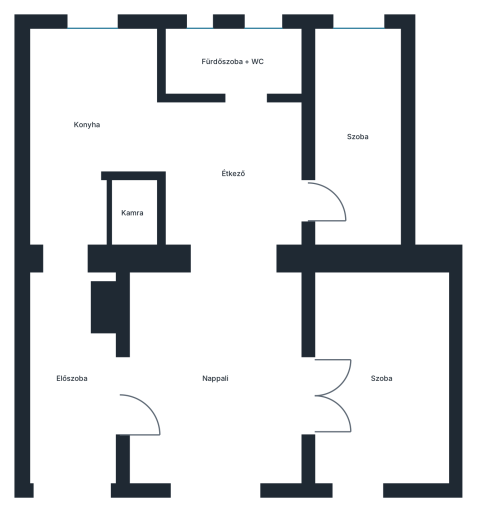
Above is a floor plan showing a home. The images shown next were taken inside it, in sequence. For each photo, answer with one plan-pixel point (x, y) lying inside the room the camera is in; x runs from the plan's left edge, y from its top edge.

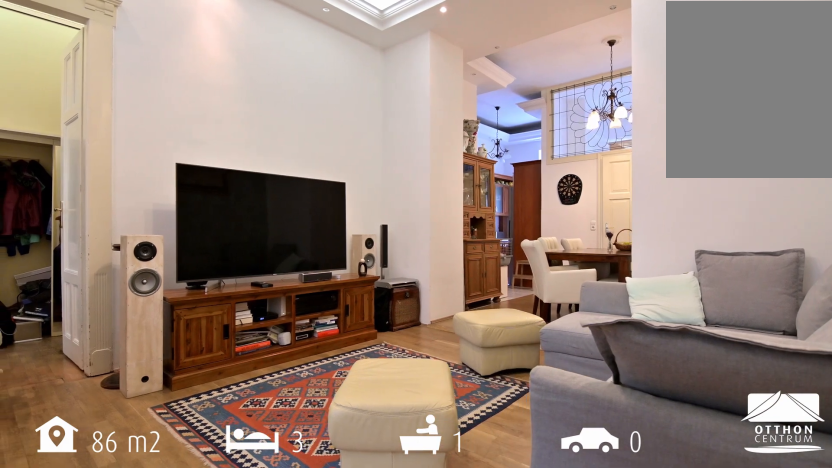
(220, 377)
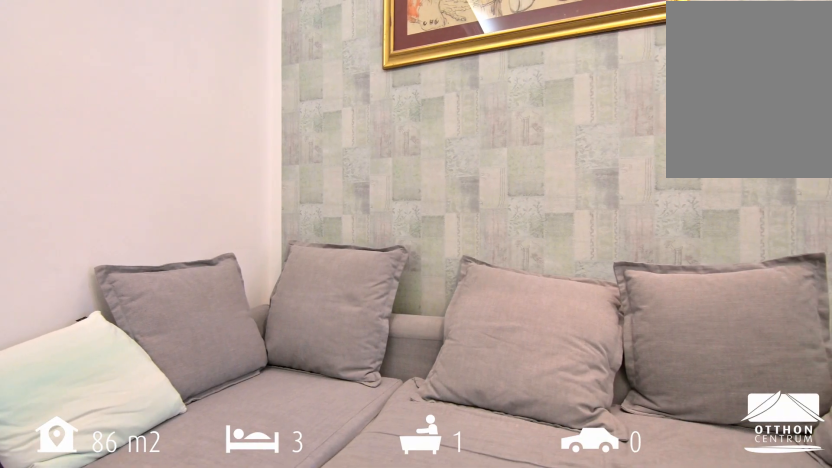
(220, 377)
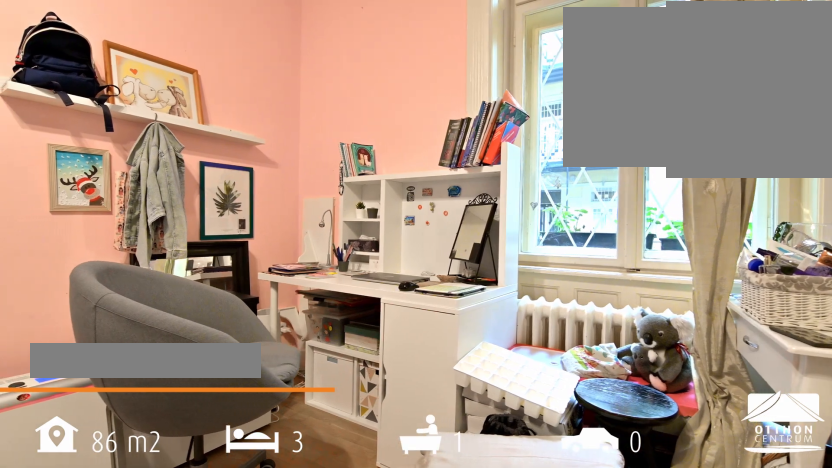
(370, 377)
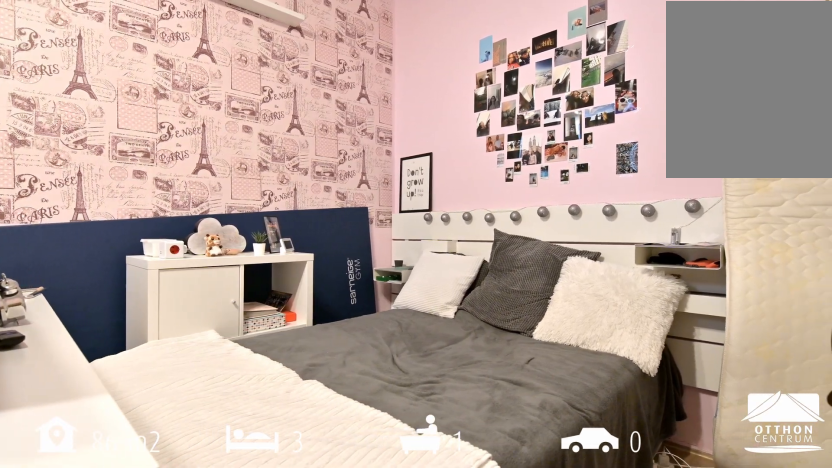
(370, 377)
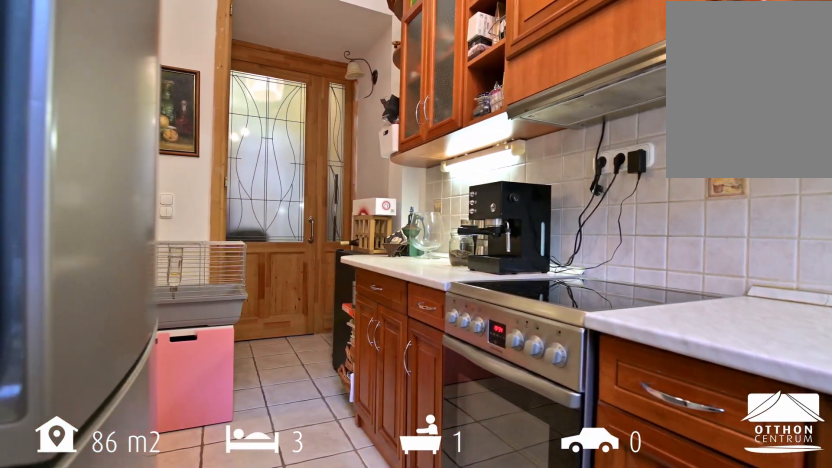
(94, 129)
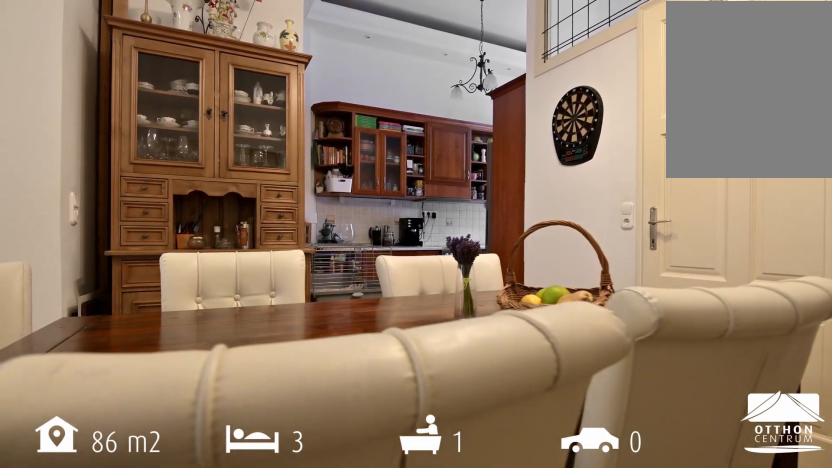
(236, 170)
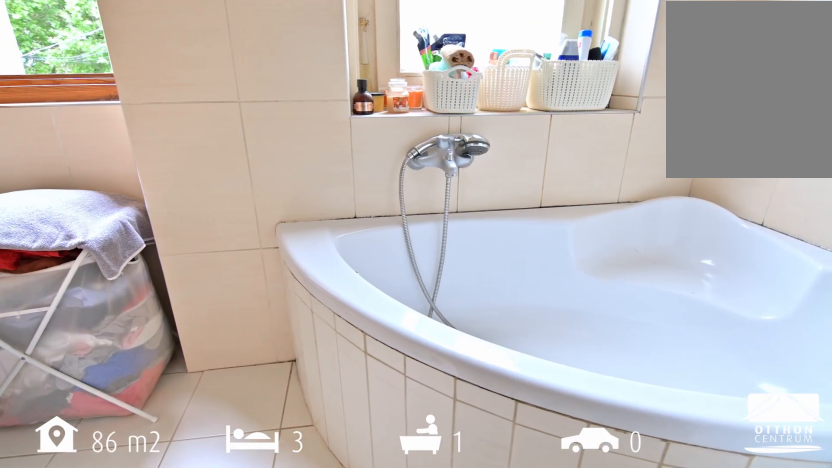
(236, 64)
